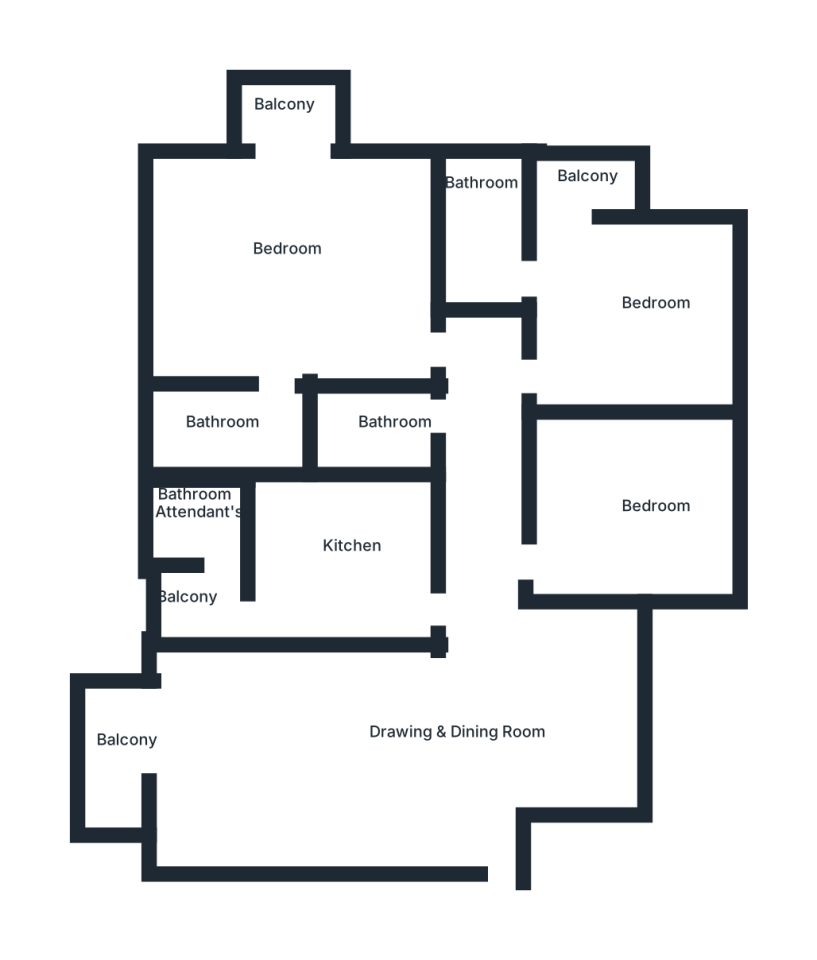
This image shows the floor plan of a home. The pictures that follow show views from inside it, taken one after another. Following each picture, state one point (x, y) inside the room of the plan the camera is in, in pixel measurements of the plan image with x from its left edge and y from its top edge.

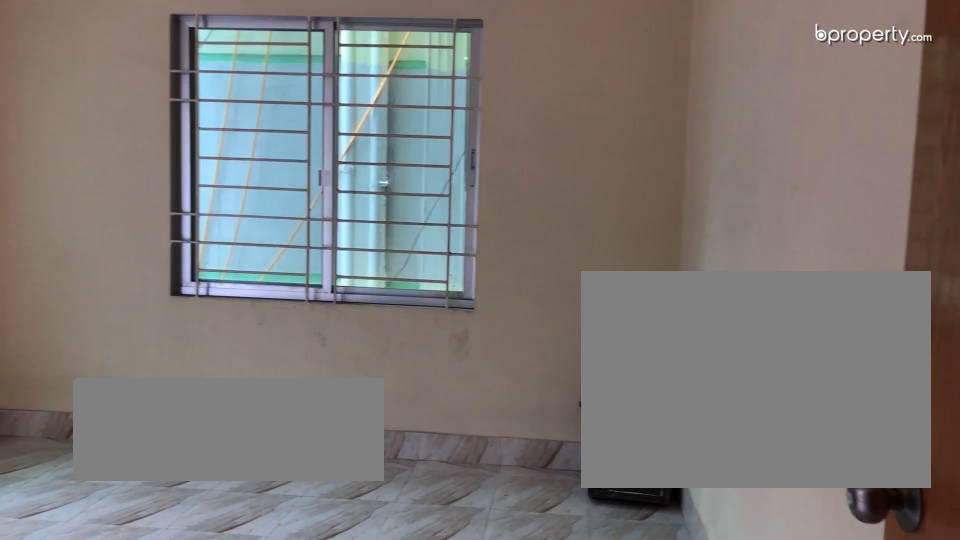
(579, 296)
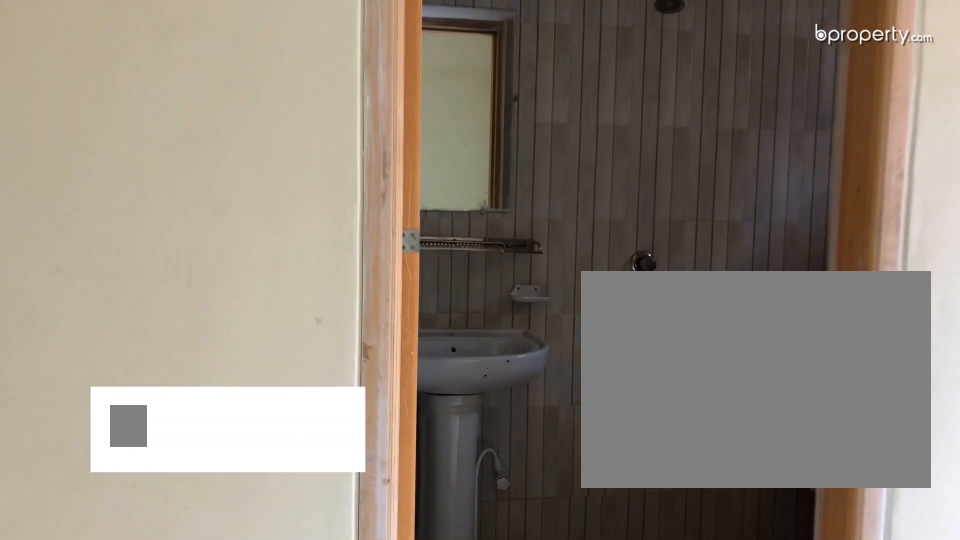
(579, 296)
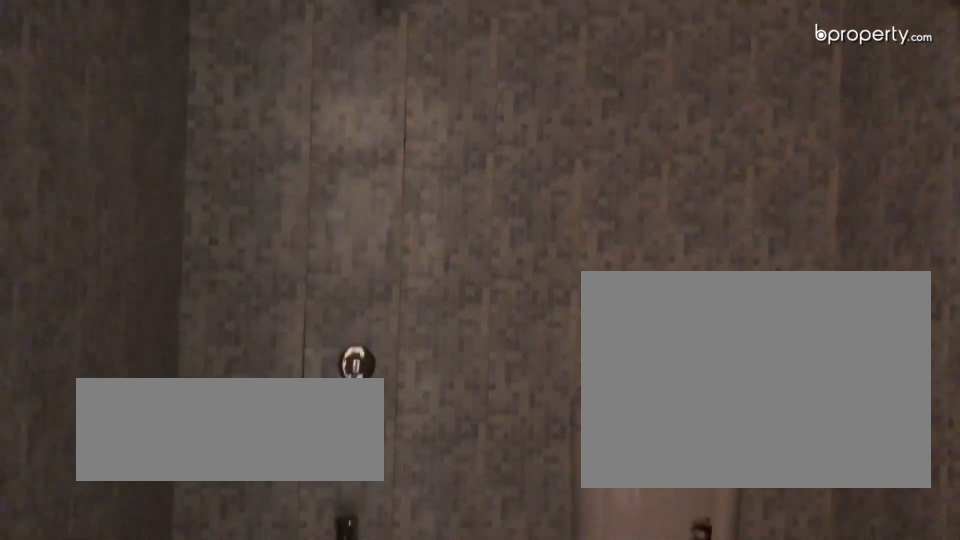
(390, 428)
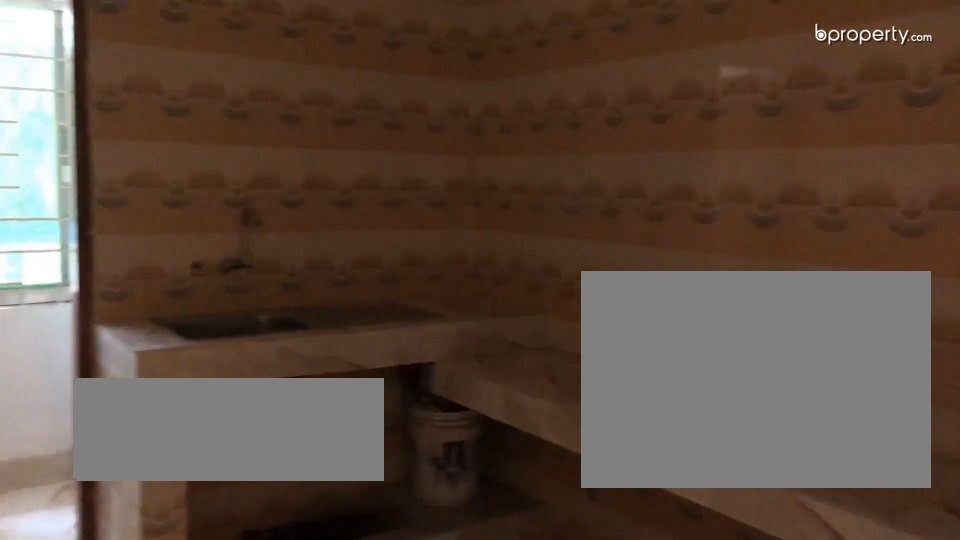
(357, 563)
